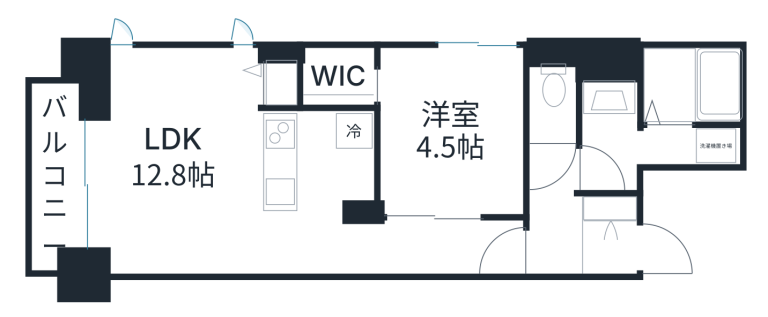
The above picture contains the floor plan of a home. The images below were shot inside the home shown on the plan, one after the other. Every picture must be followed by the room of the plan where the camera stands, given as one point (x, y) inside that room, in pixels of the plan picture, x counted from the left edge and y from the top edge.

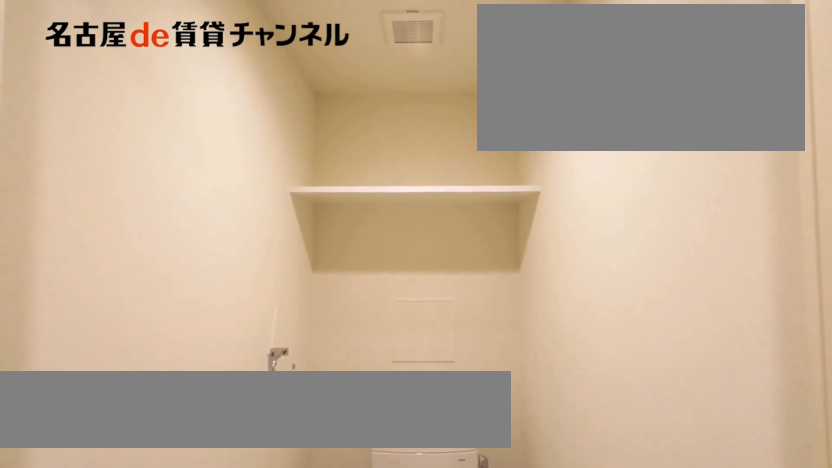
(554, 94)
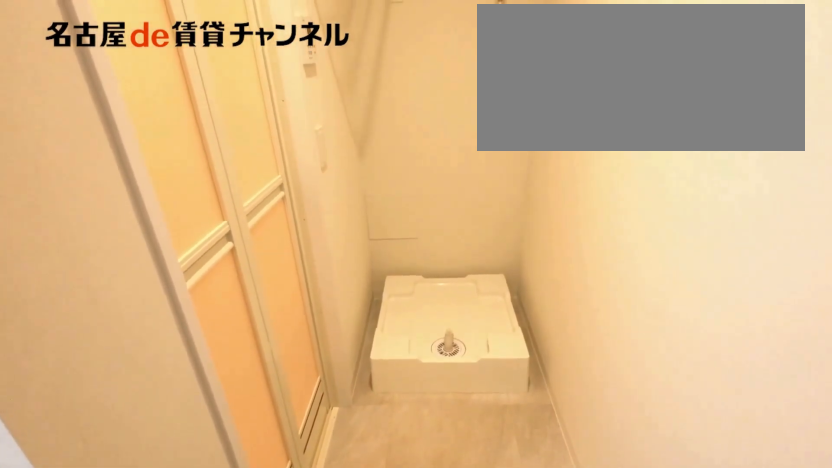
(655, 147)
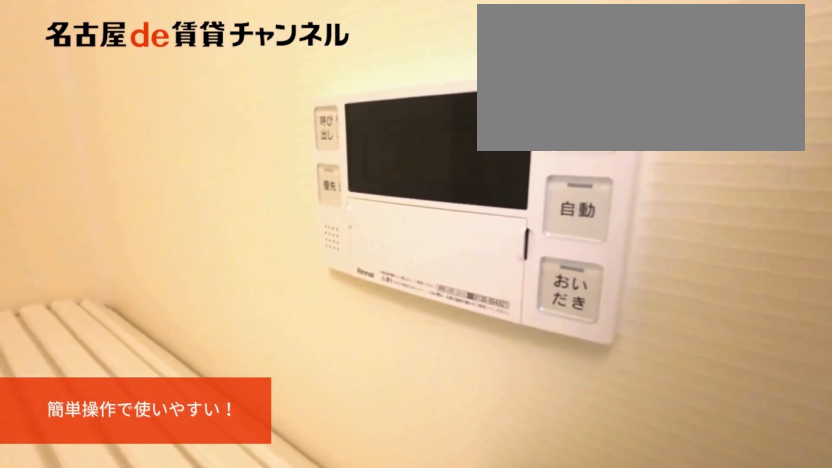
(653, 112)
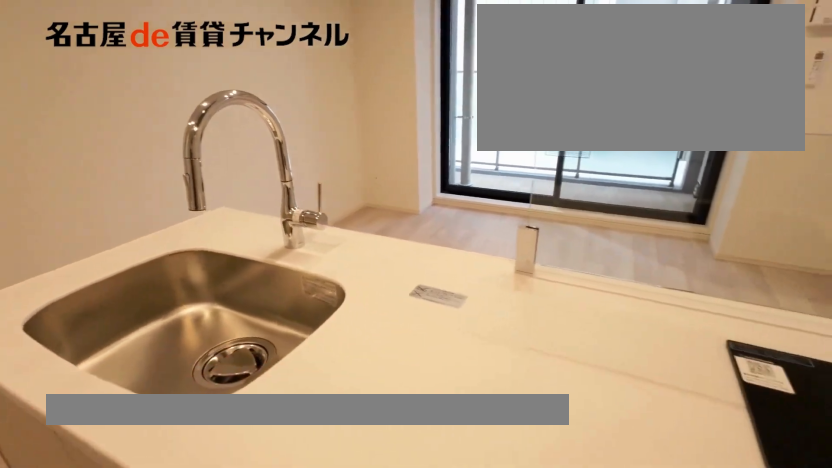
(320, 164)
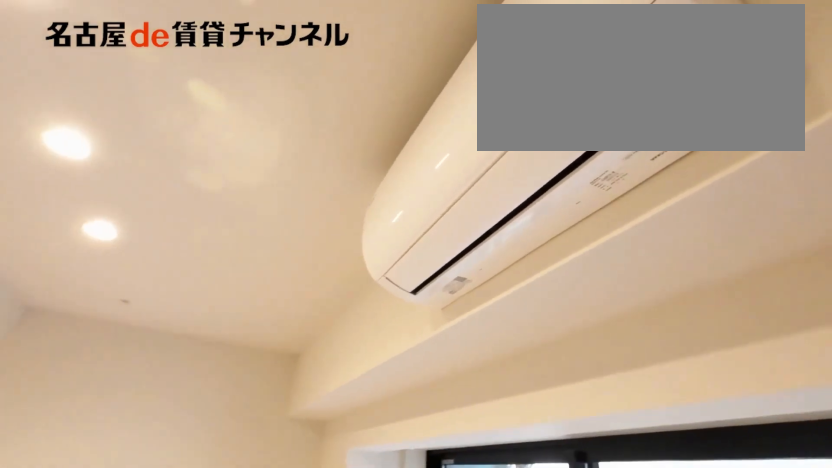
(172, 160)
